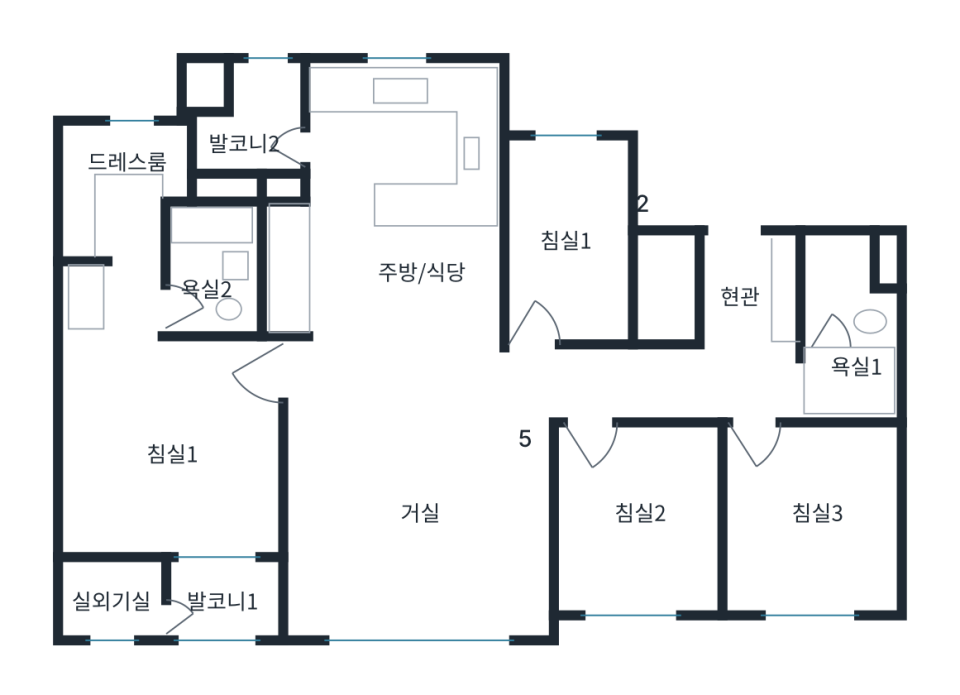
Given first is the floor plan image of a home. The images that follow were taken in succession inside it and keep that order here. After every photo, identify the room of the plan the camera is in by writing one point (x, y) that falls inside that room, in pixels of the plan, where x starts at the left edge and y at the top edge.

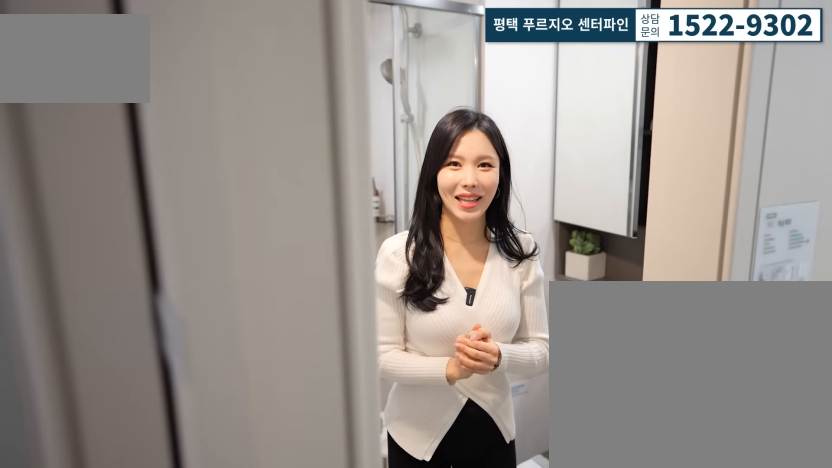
(834, 357)
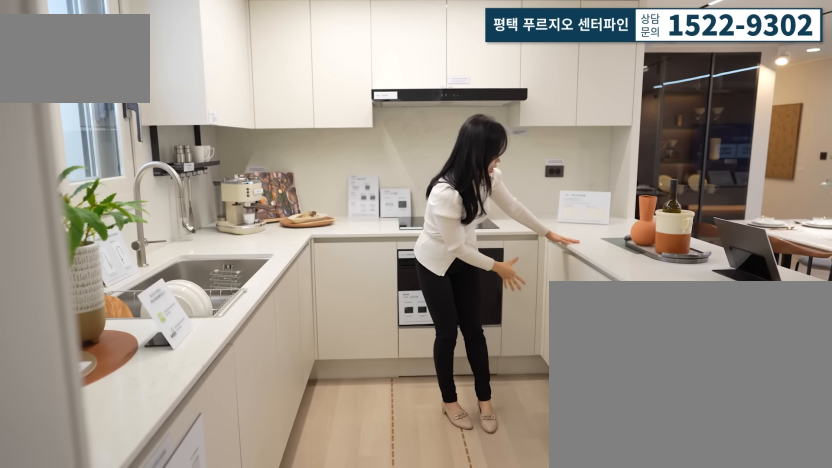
(411, 233)
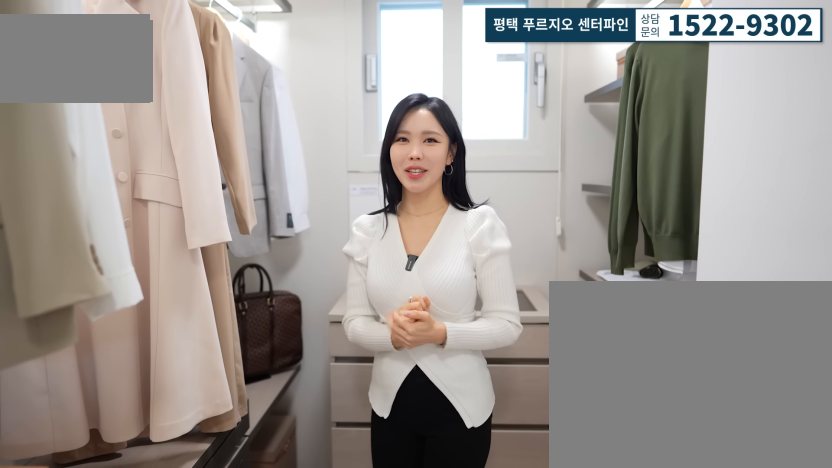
(125, 222)
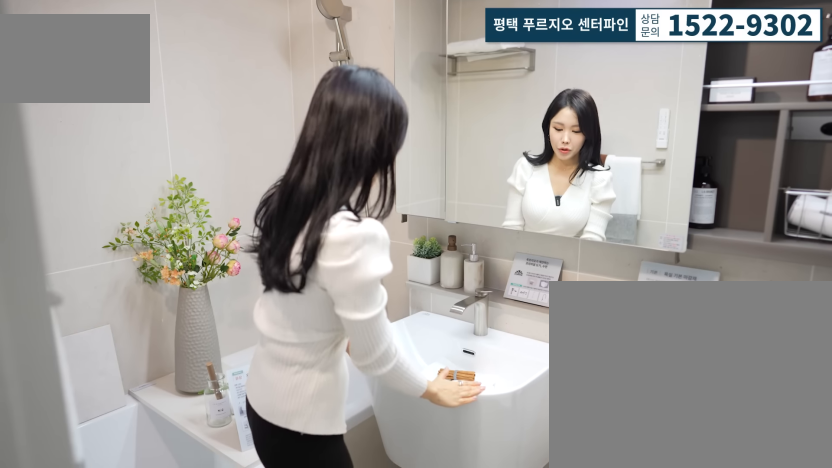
(211, 302)
